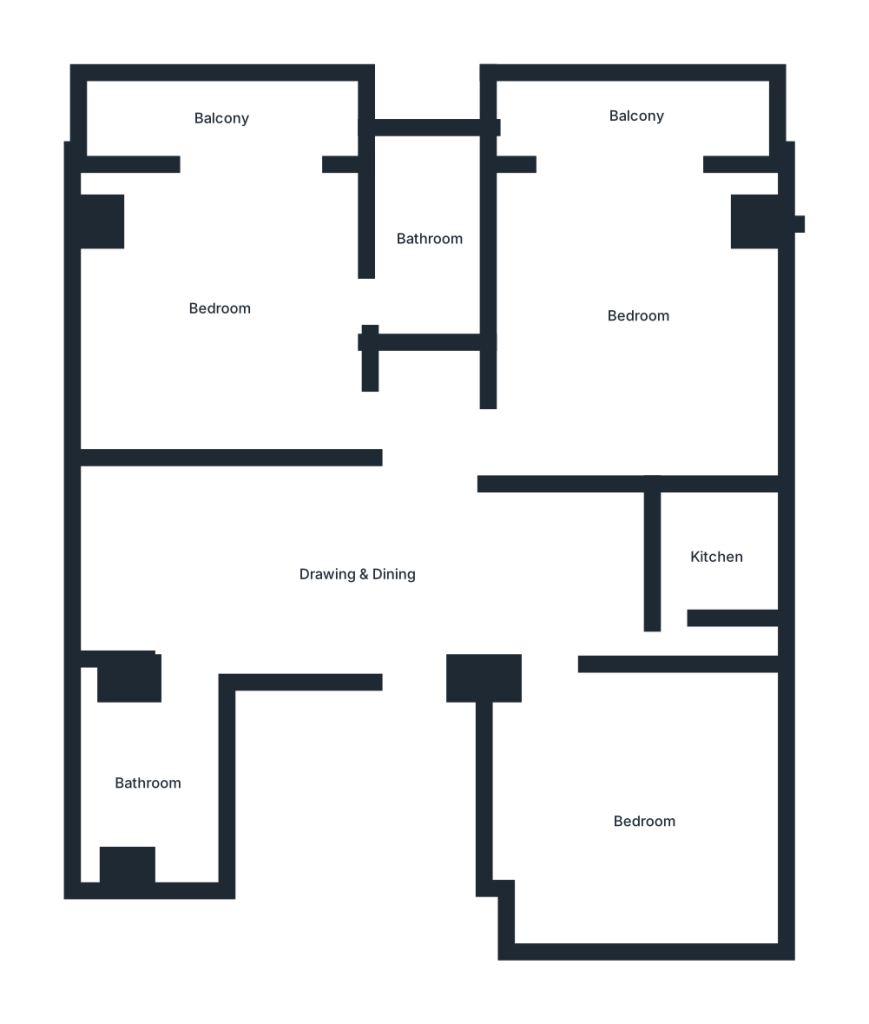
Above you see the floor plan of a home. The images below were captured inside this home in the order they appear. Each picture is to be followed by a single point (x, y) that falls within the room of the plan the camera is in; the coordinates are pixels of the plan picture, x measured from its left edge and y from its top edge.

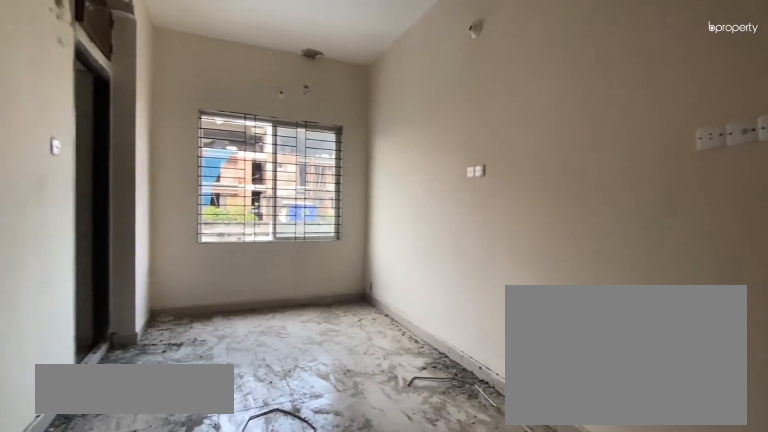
(360, 573)
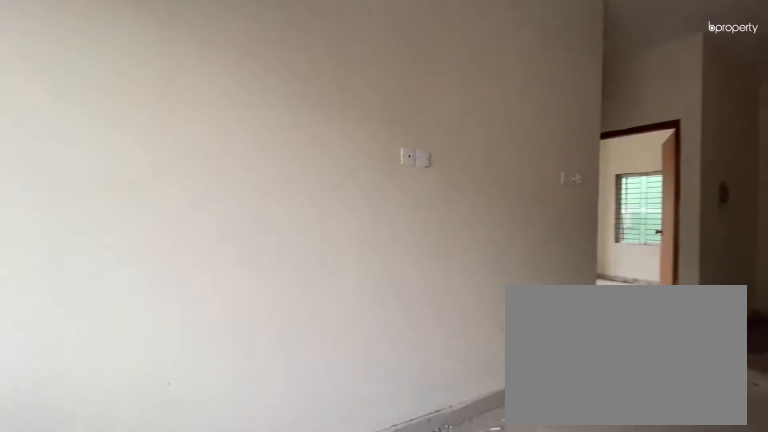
(360, 573)
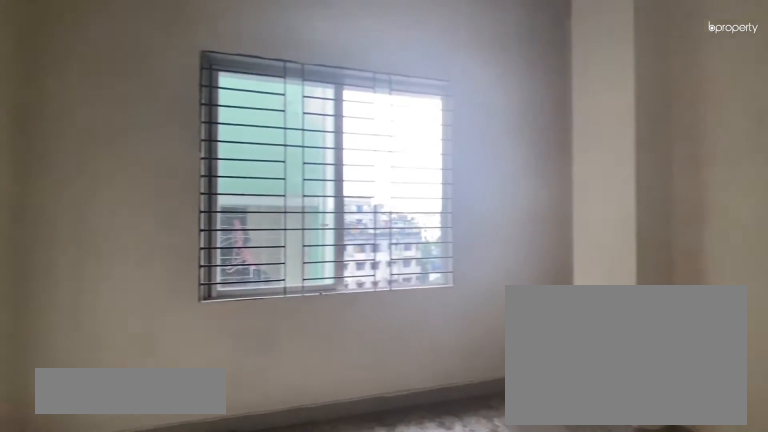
(640, 823)
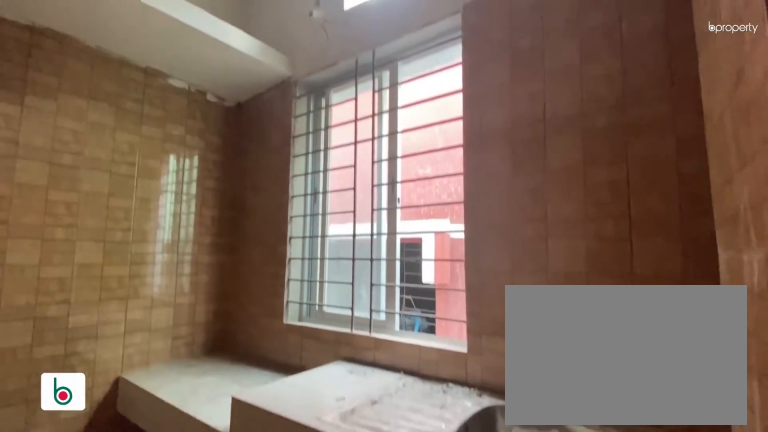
(714, 557)
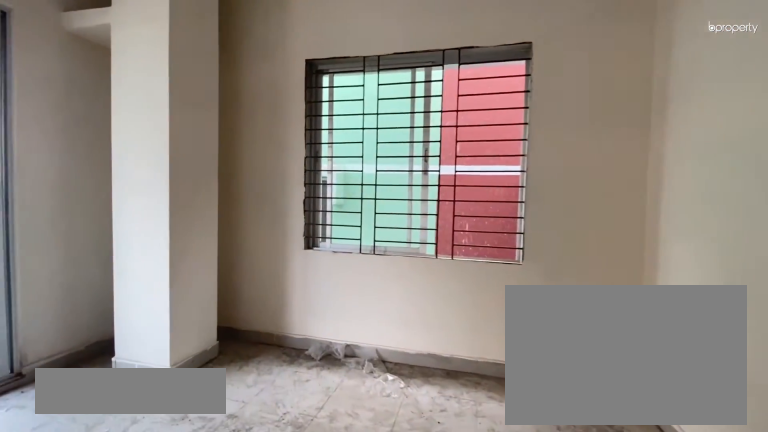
(634, 317)
